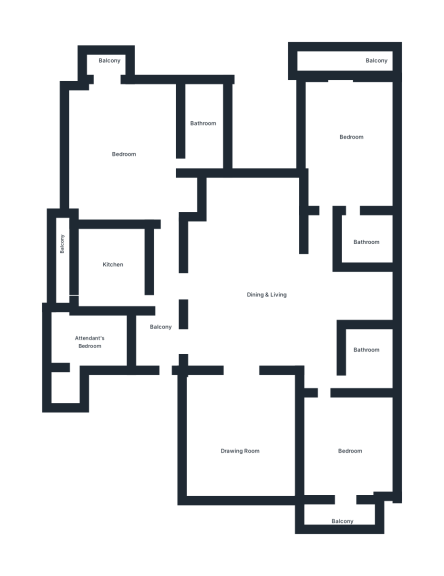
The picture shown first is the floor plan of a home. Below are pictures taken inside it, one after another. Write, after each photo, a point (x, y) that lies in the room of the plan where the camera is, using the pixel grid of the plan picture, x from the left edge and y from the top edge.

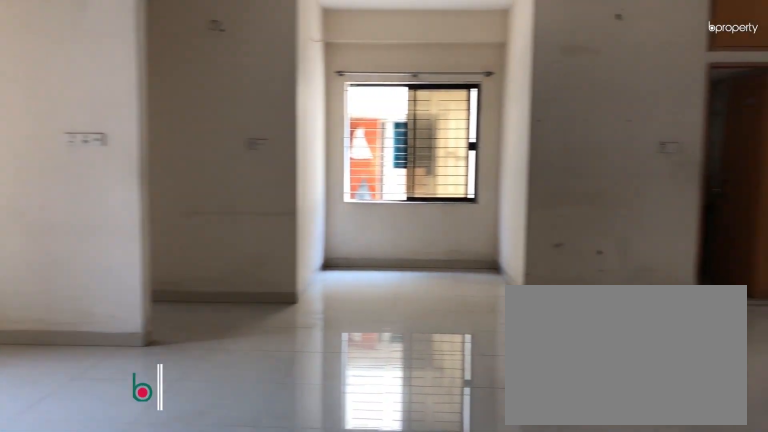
(227, 304)
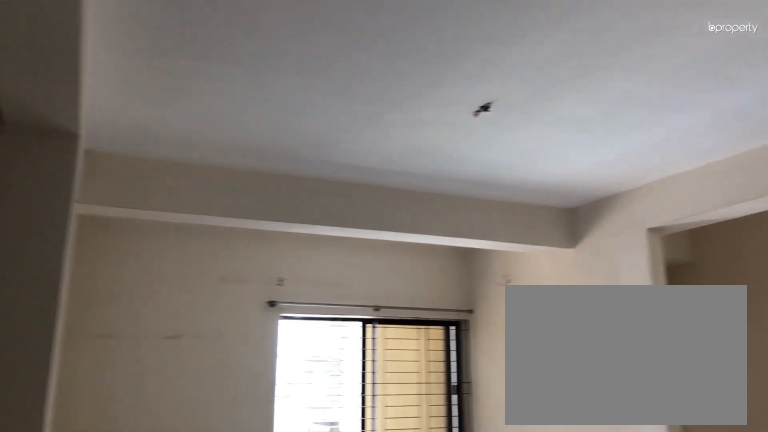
(252, 296)
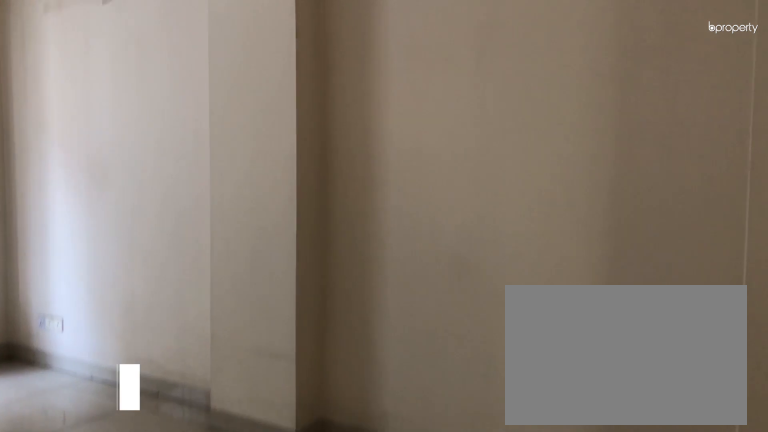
(243, 441)
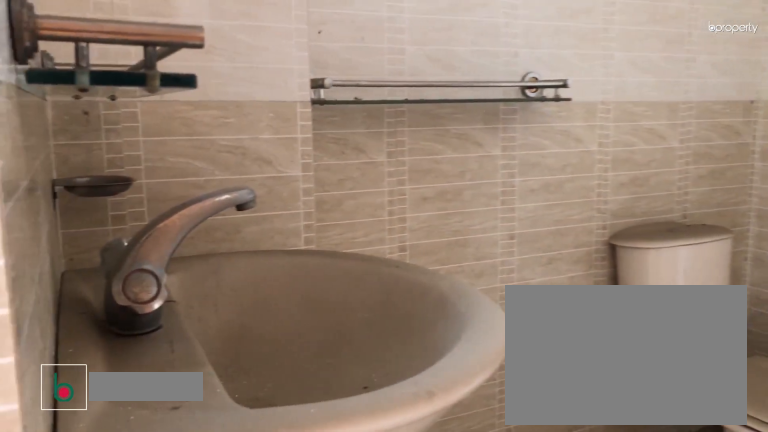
(366, 245)
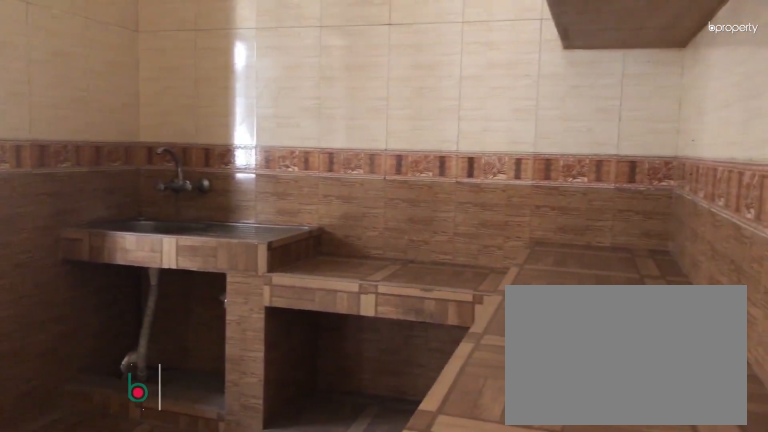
(112, 272)
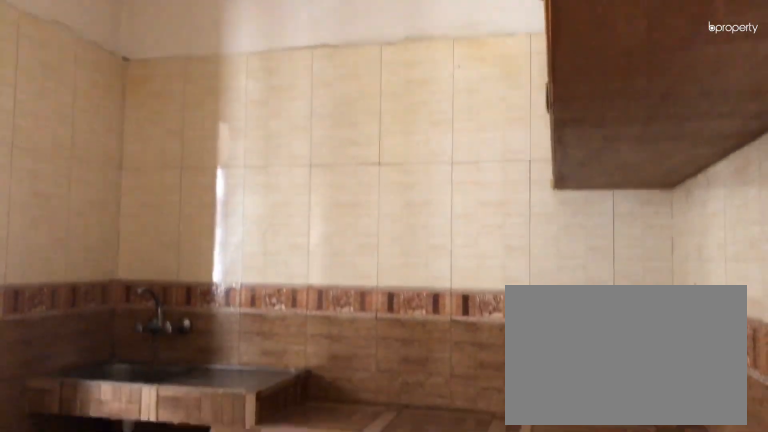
(112, 272)
